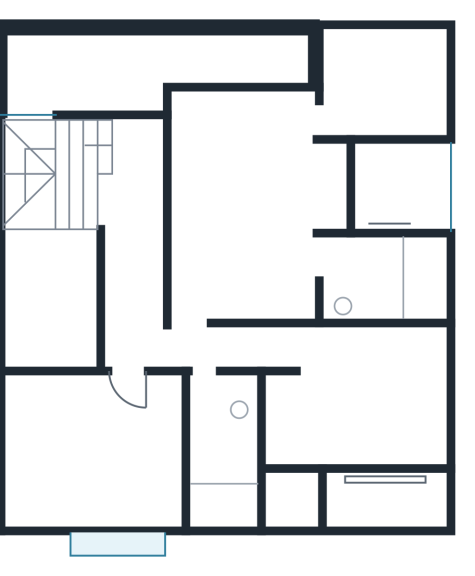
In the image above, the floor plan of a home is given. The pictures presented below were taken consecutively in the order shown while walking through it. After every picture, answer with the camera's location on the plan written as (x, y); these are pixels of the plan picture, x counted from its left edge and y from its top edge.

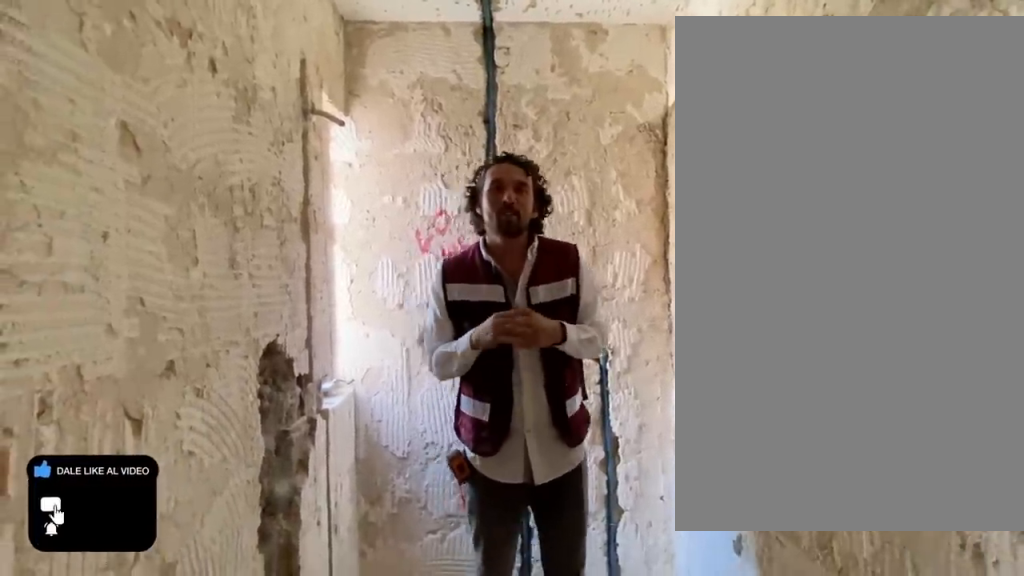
(208, 381)
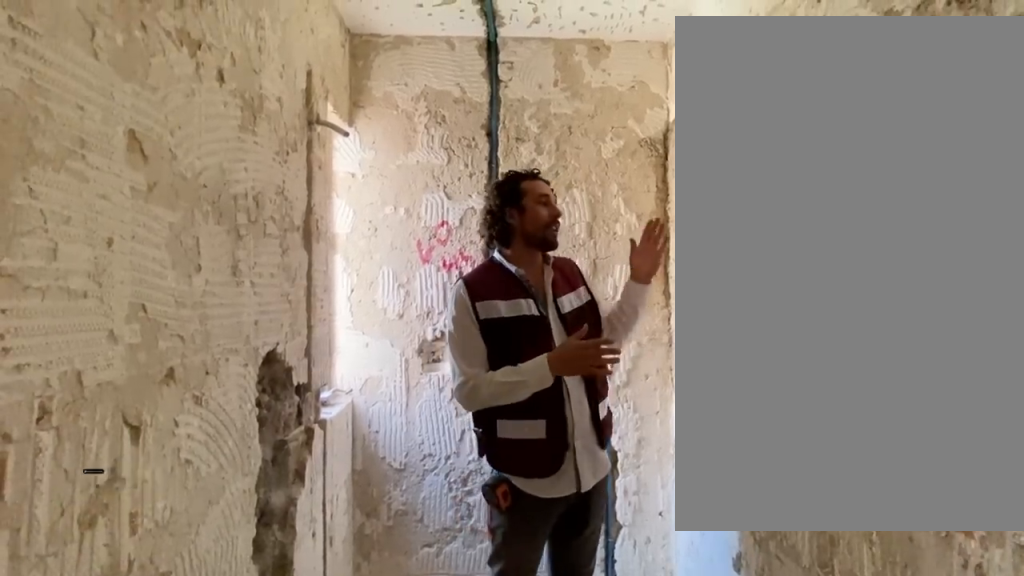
(207, 380)
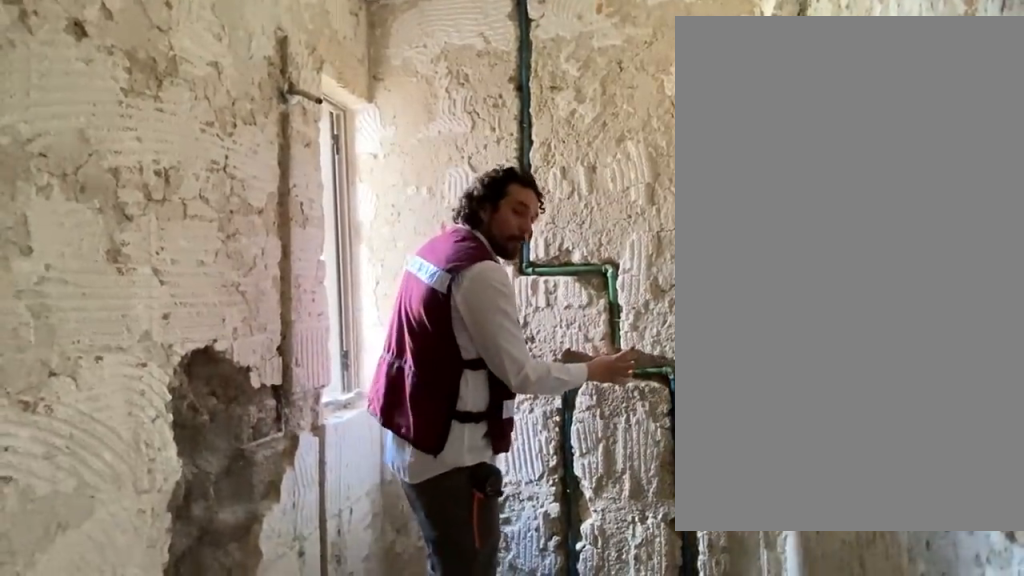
(218, 433)
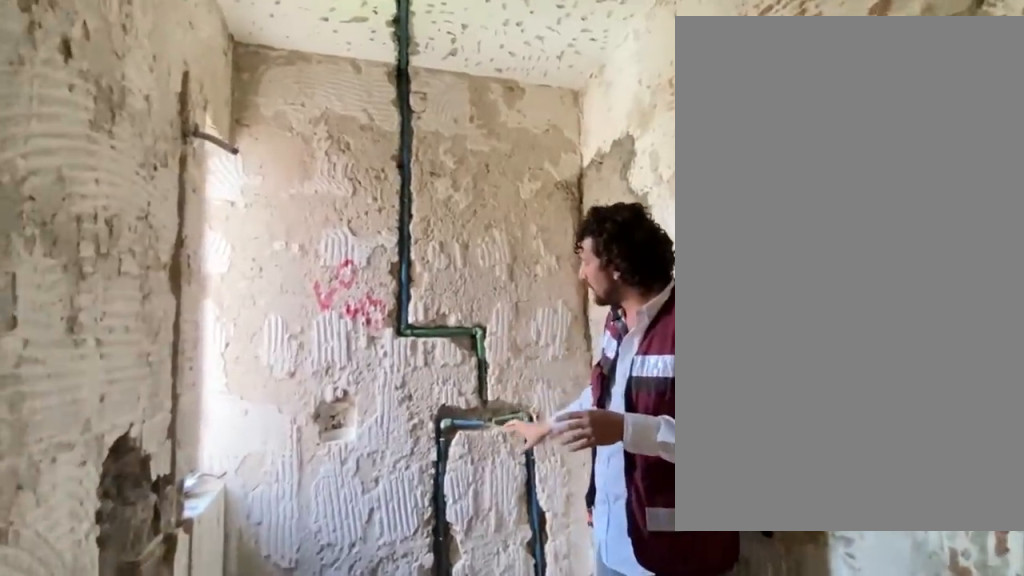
(215, 433)
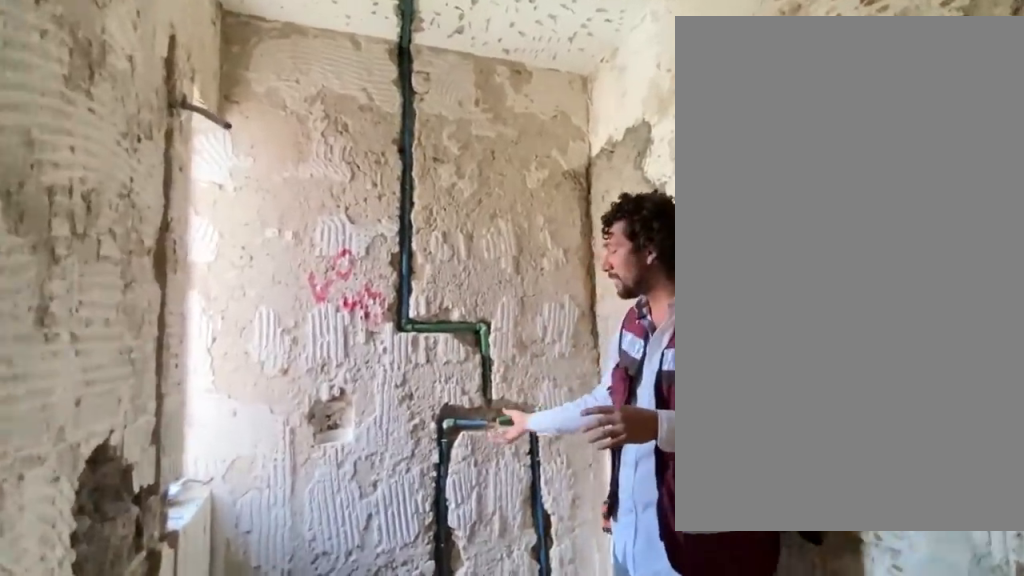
(220, 442)
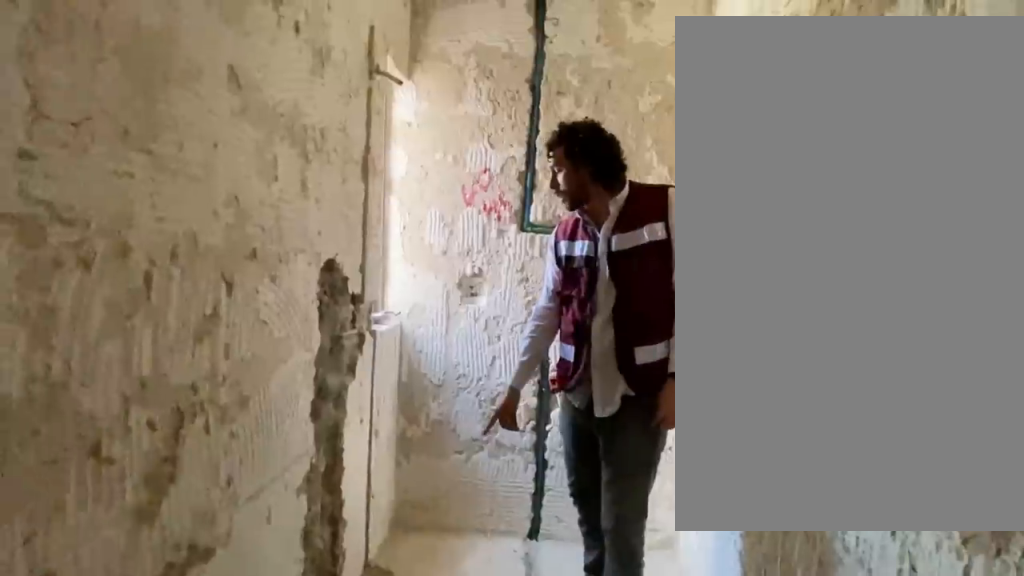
(207, 428)
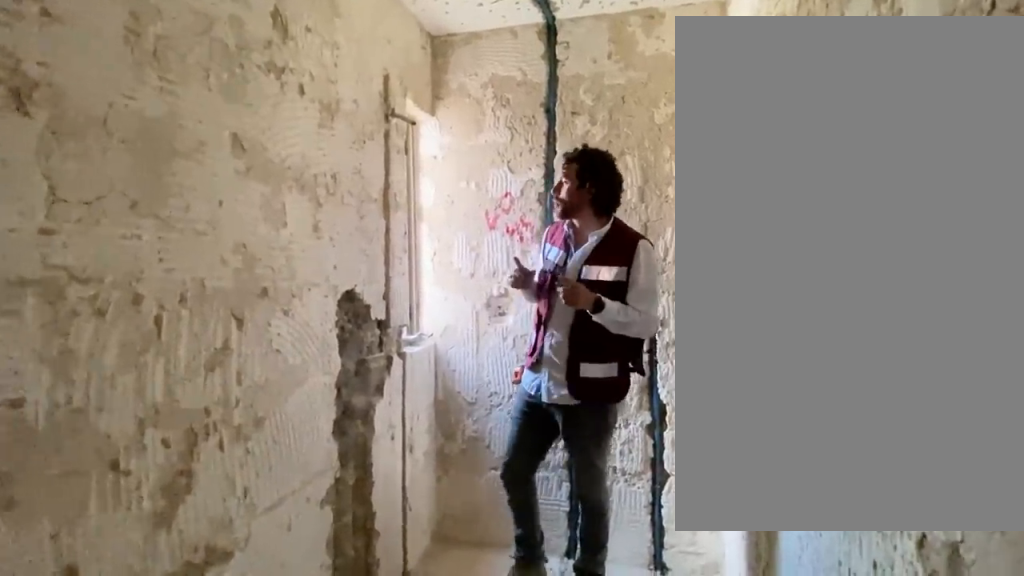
(206, 445)
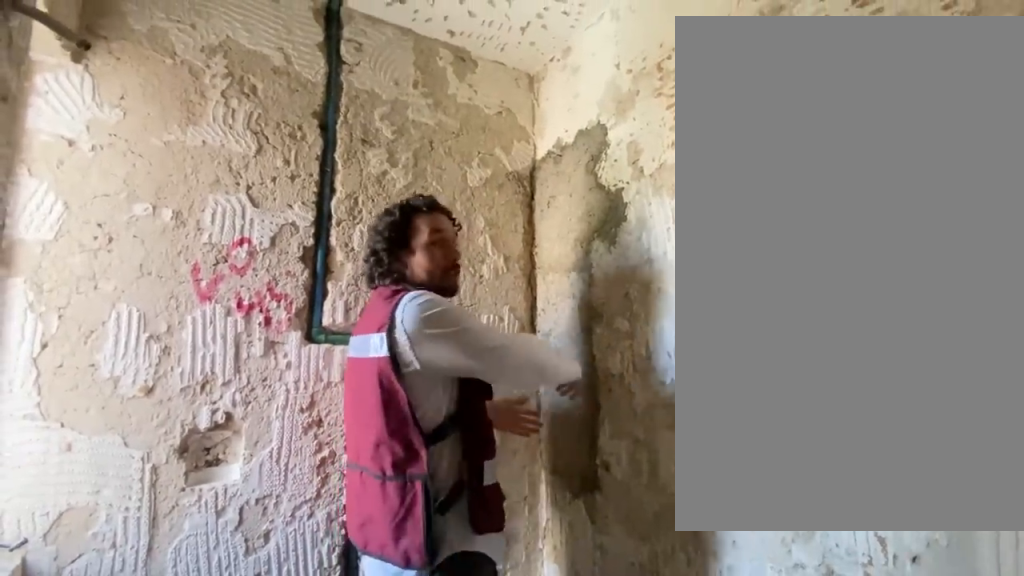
(215, 449)
